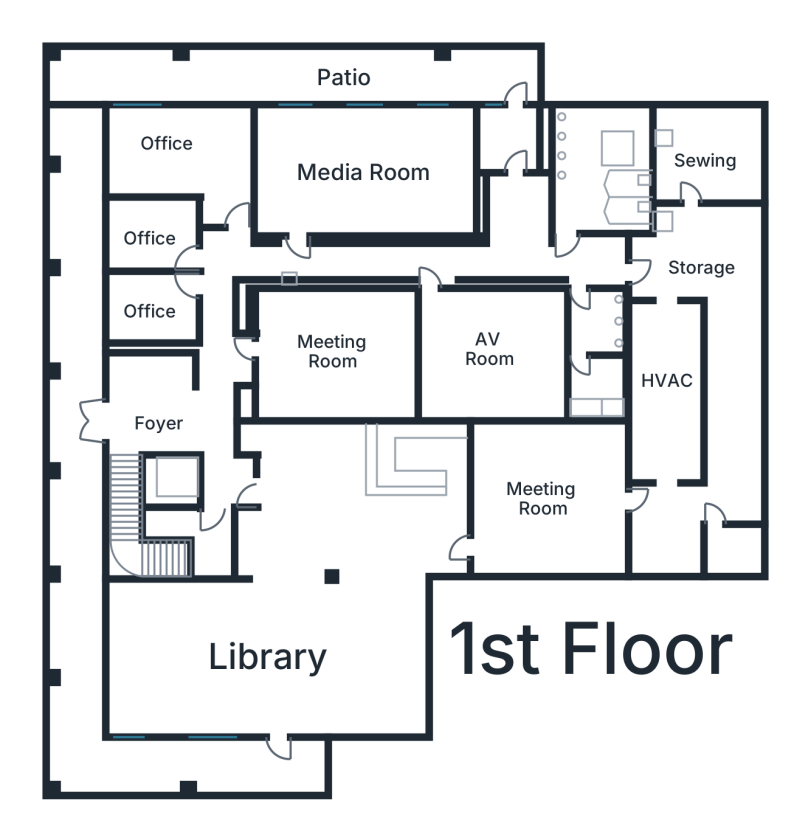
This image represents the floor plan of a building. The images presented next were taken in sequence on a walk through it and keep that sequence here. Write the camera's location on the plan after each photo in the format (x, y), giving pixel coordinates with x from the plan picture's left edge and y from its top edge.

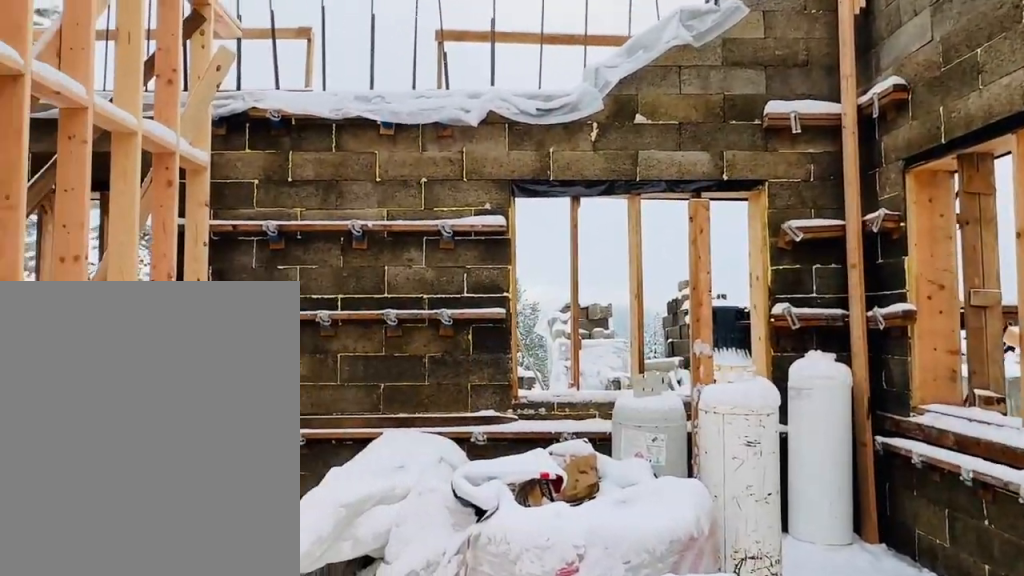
(193, 148)
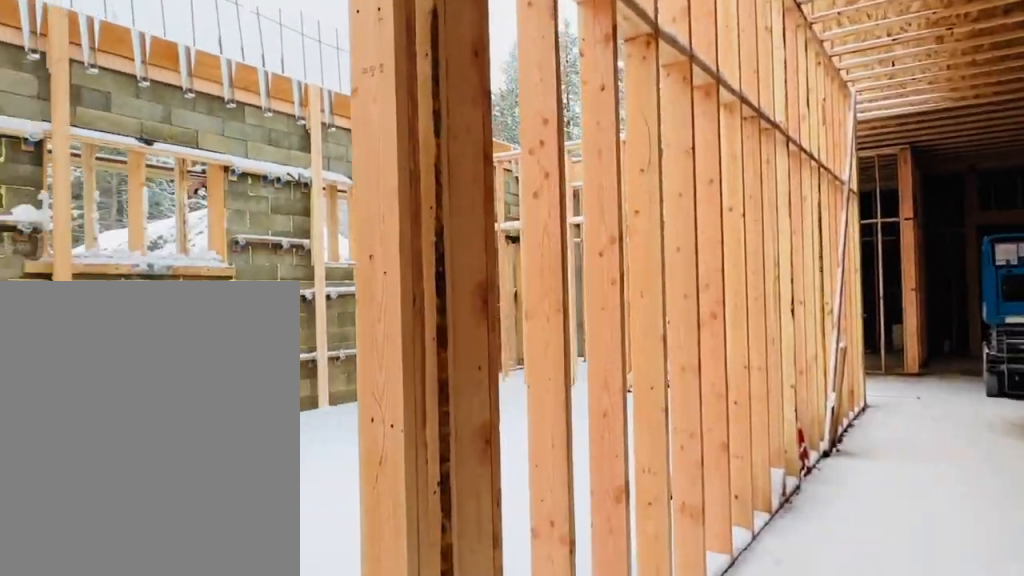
(275, 239)
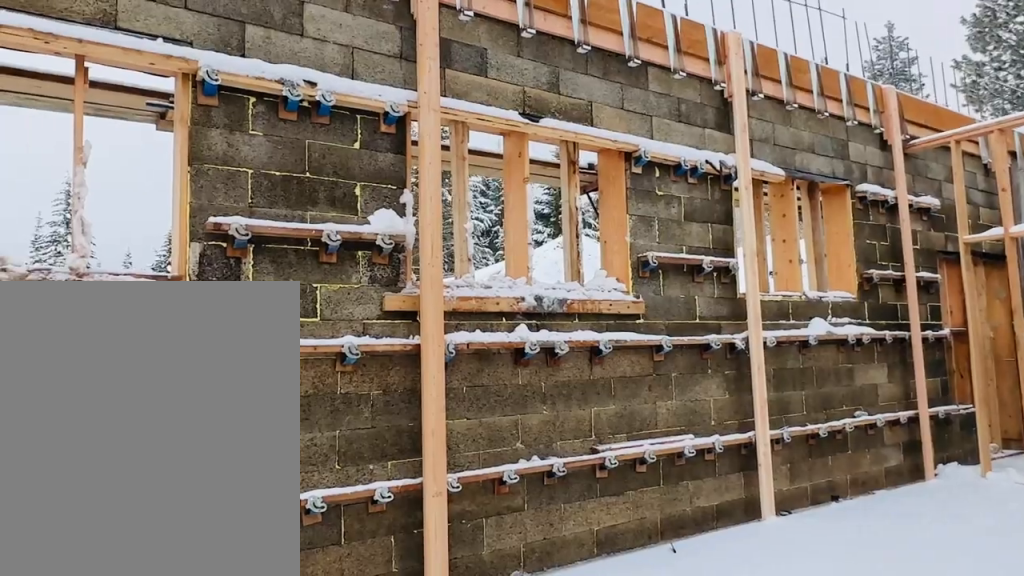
(316, 170)
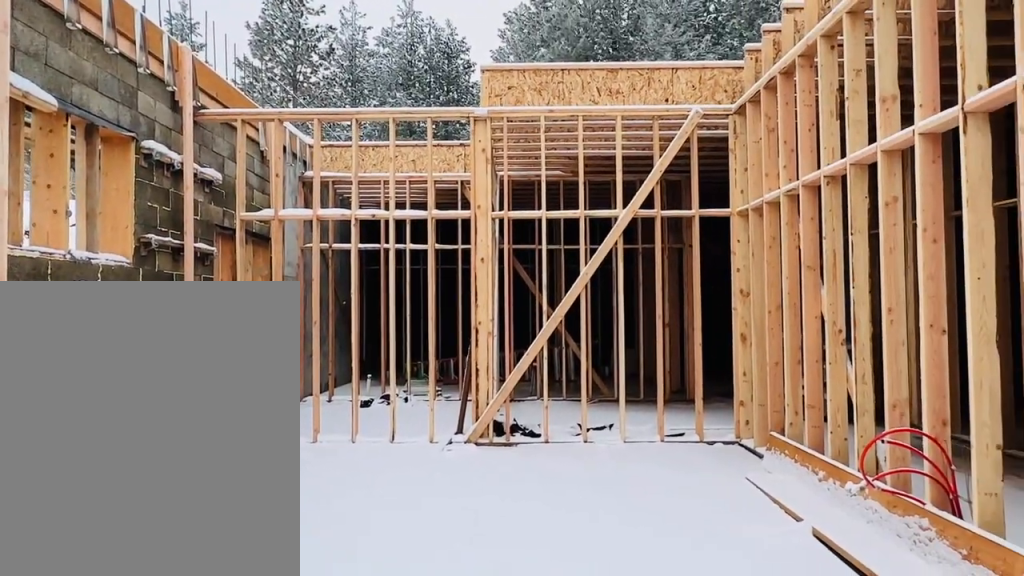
(316, 168)
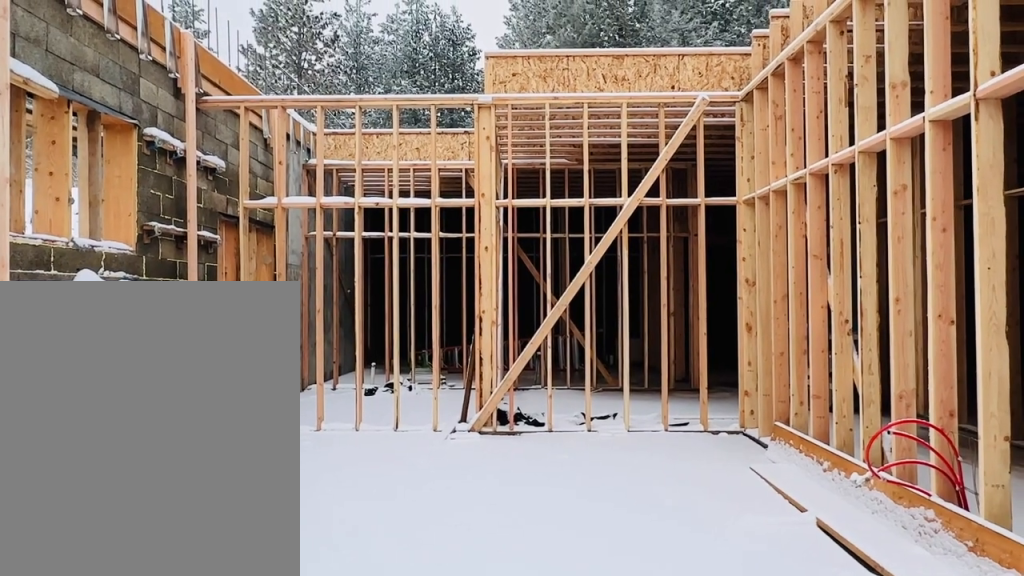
(317, 167)
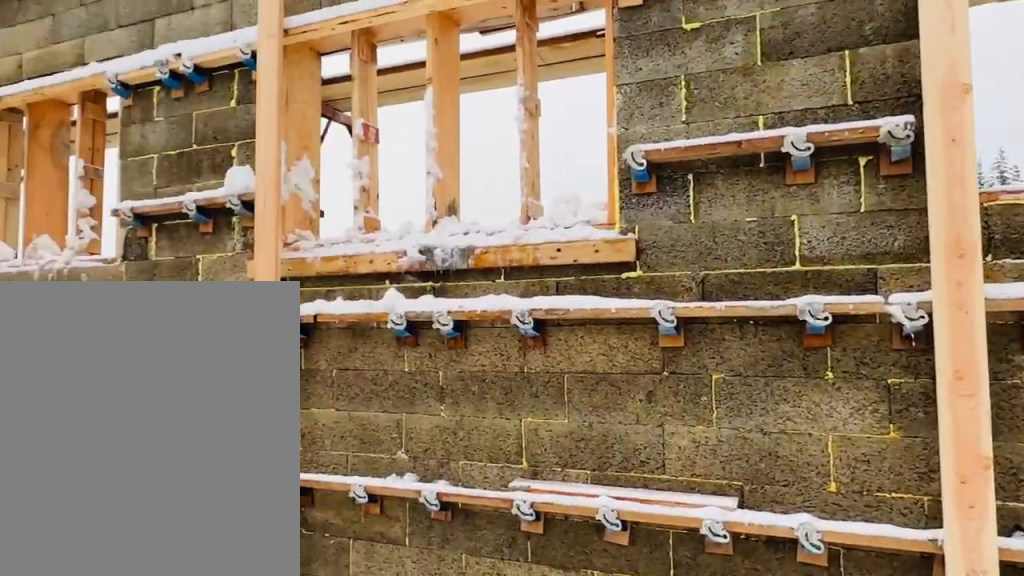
(450, 170)
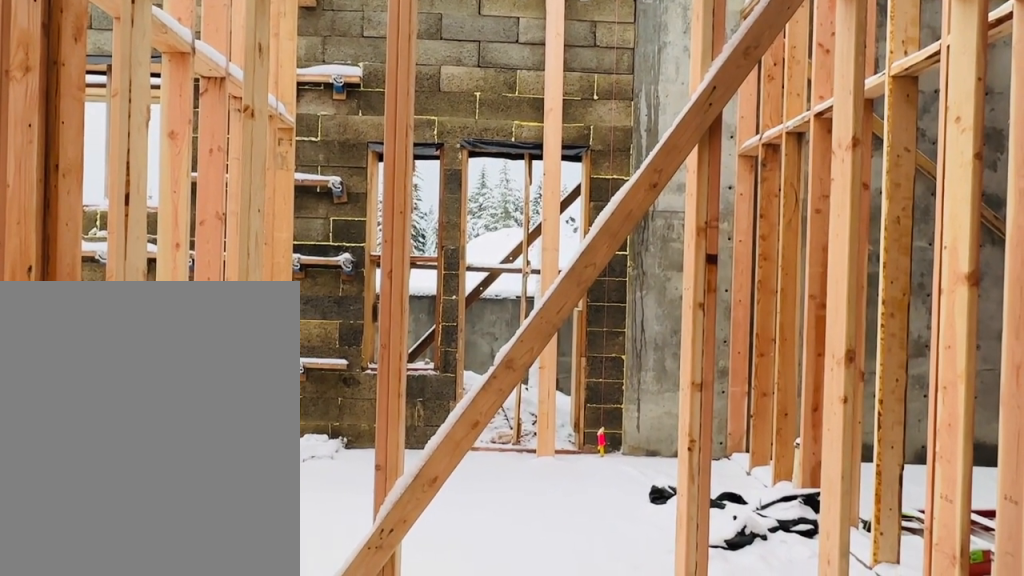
(514, 226)
